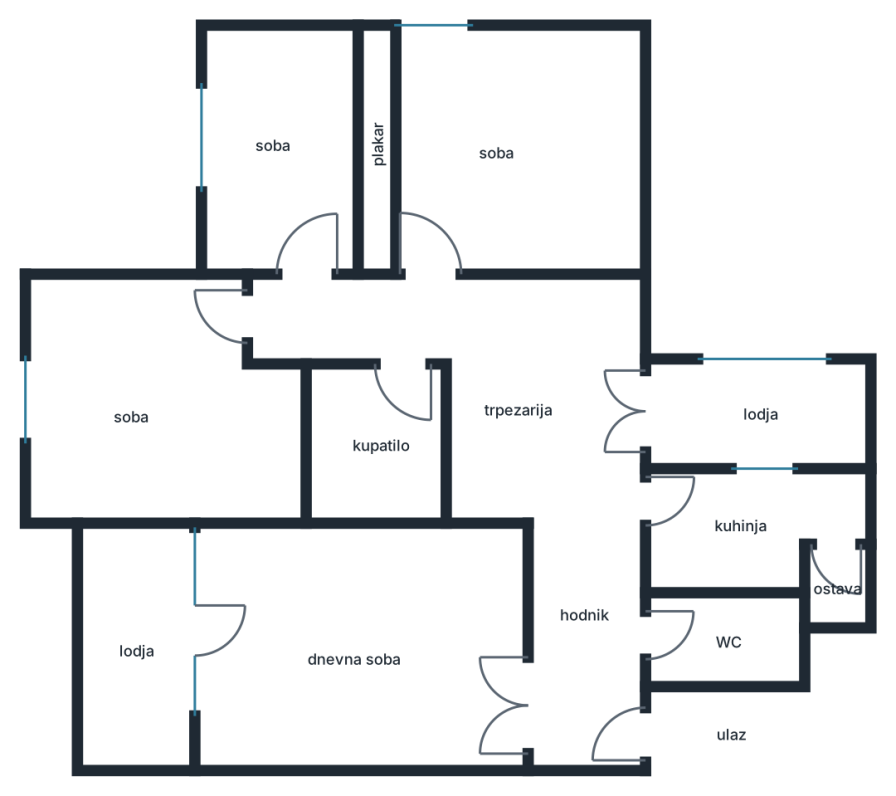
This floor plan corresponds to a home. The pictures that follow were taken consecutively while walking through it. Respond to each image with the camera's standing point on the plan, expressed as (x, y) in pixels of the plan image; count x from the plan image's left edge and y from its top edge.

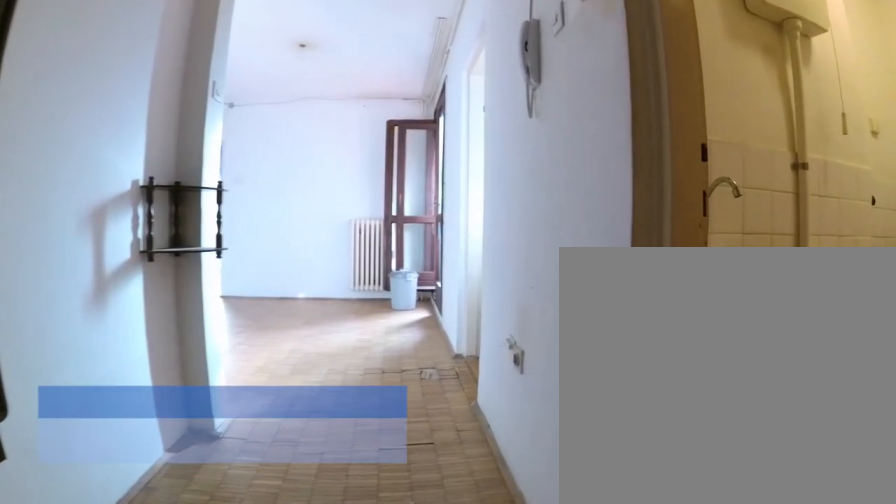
(602, 705)
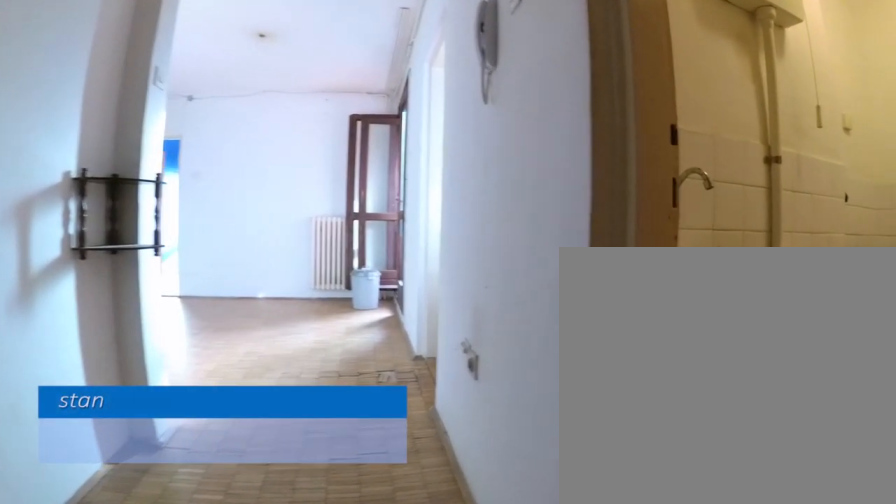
(610, 692)
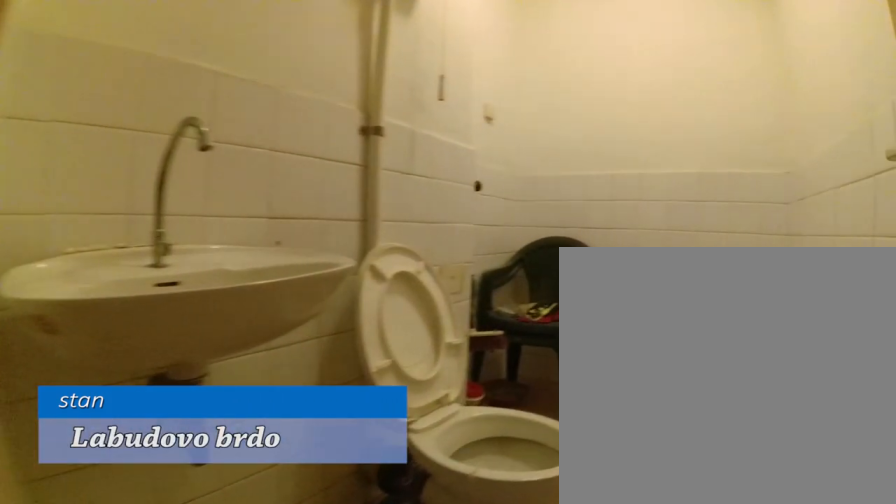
(641, 654)
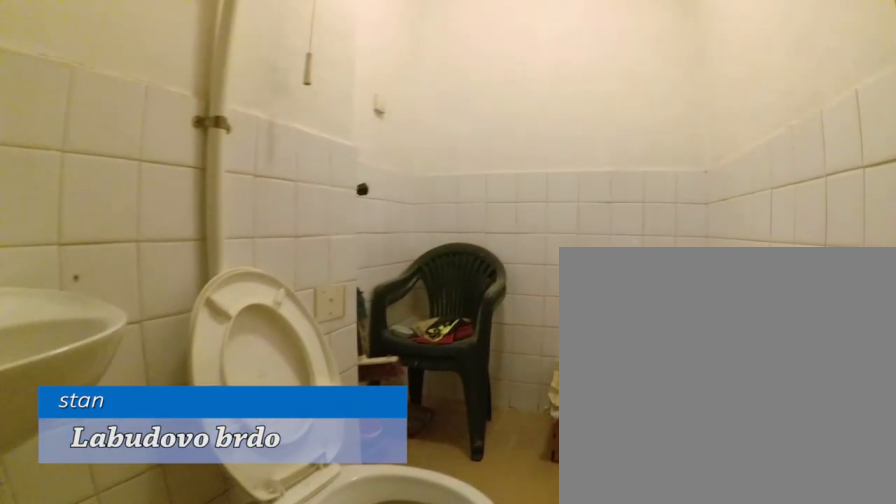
(645, 647)
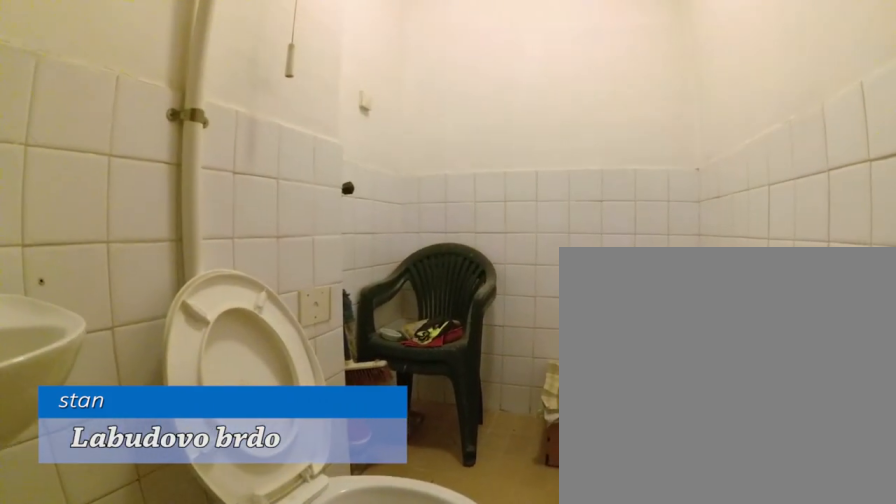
(644, 647)
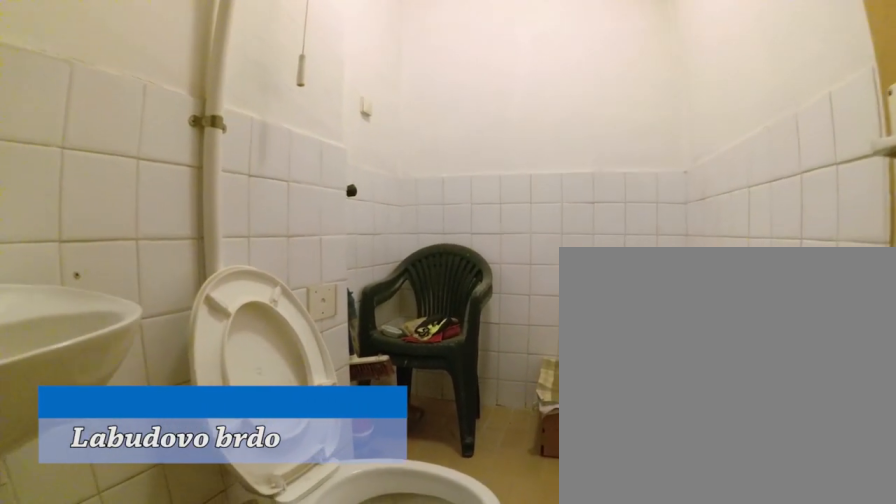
(641, 651)
